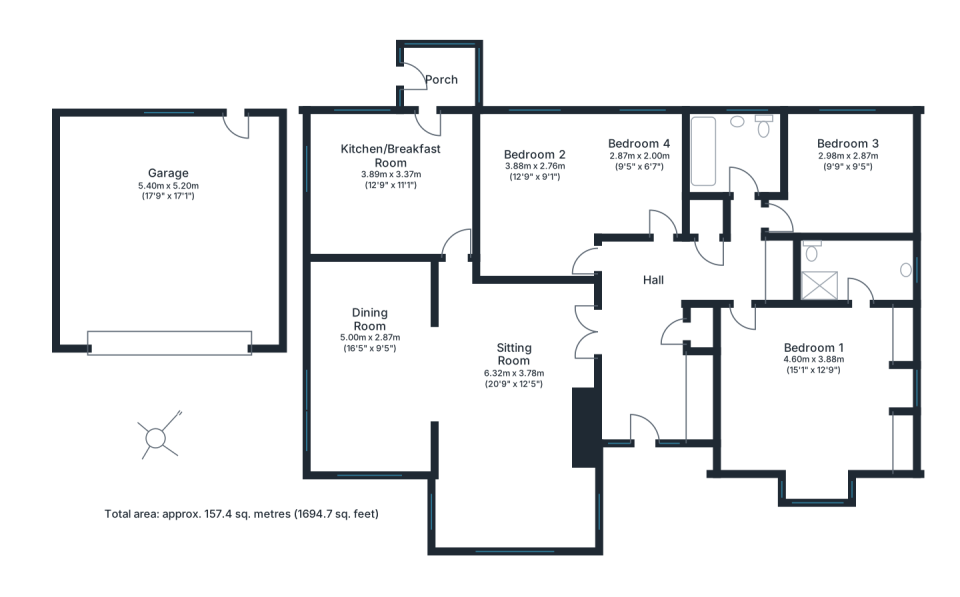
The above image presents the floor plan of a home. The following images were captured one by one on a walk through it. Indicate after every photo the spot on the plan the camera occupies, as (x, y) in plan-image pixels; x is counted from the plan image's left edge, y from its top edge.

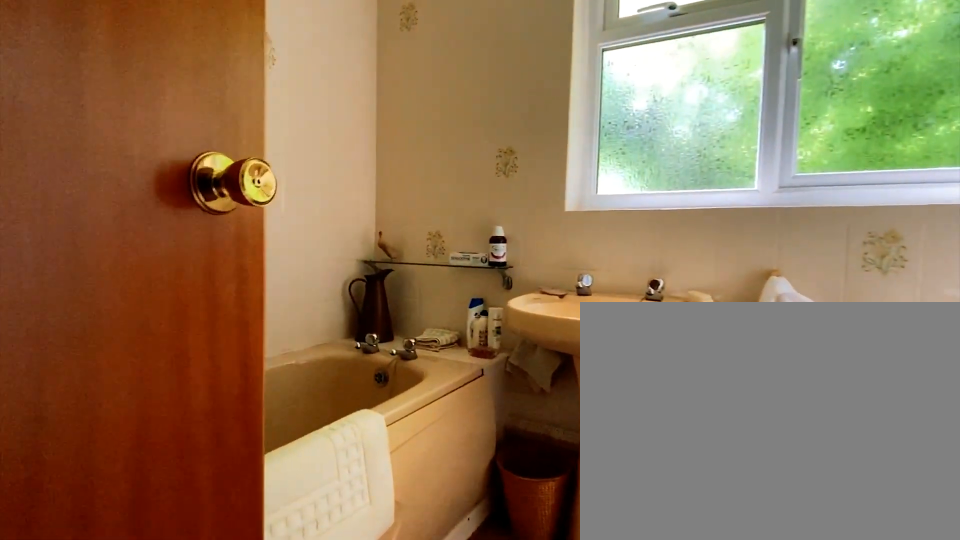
(745, 169)
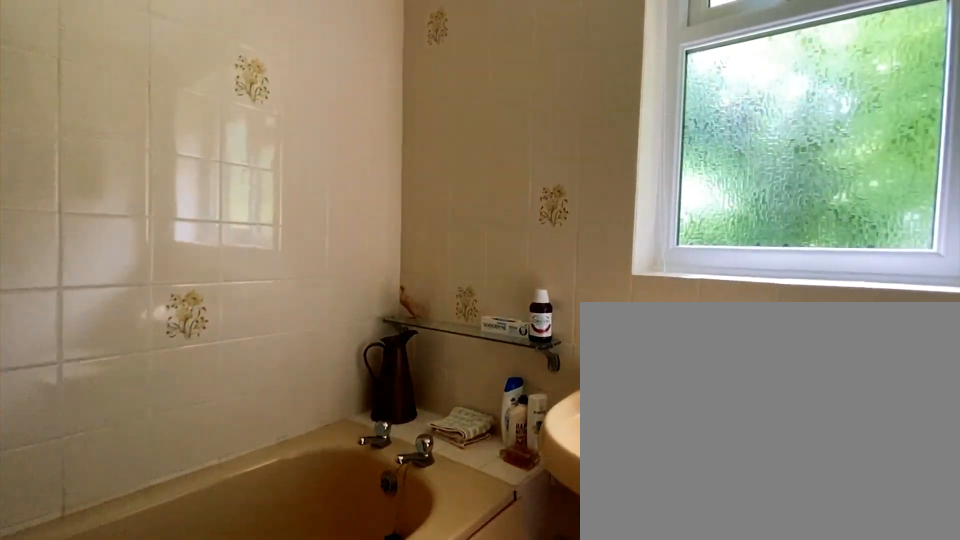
(745, 169)
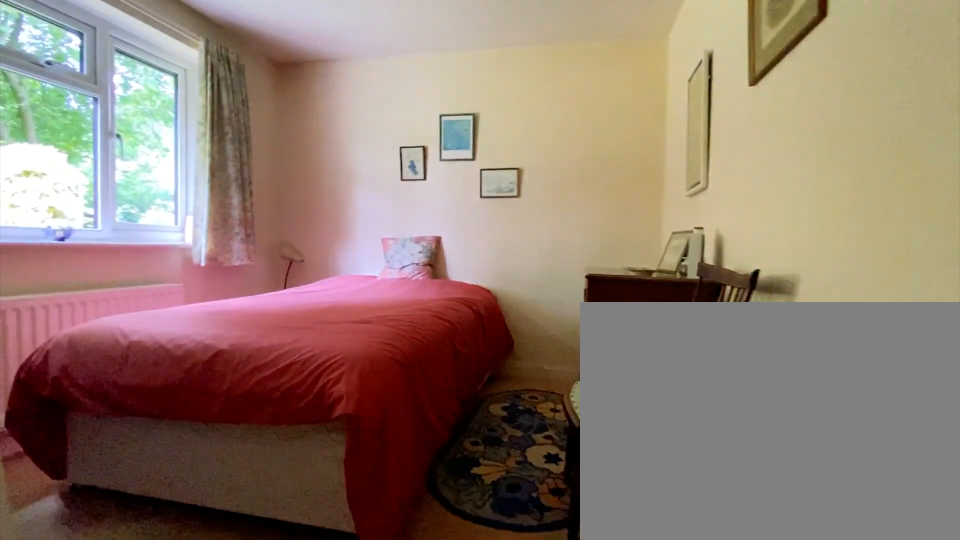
(803, 213)
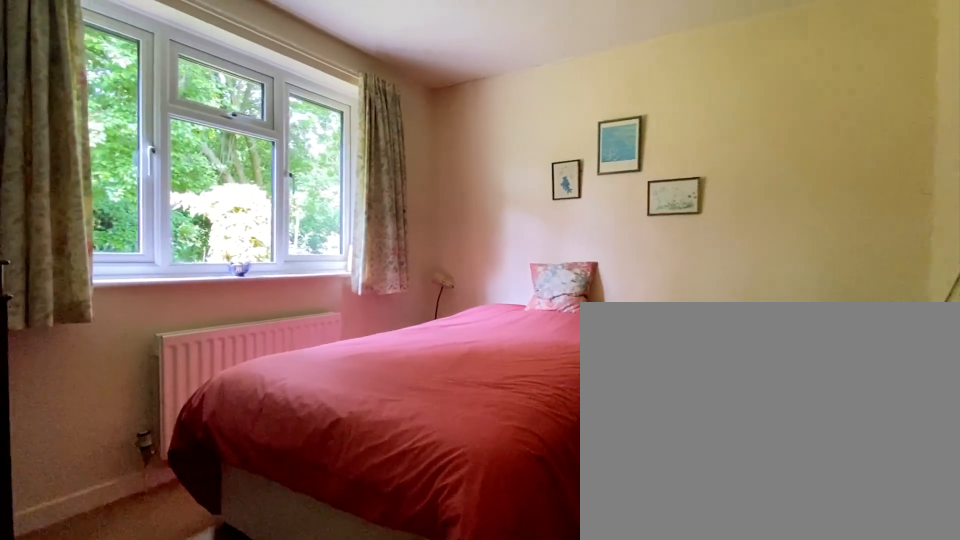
(835, 210)
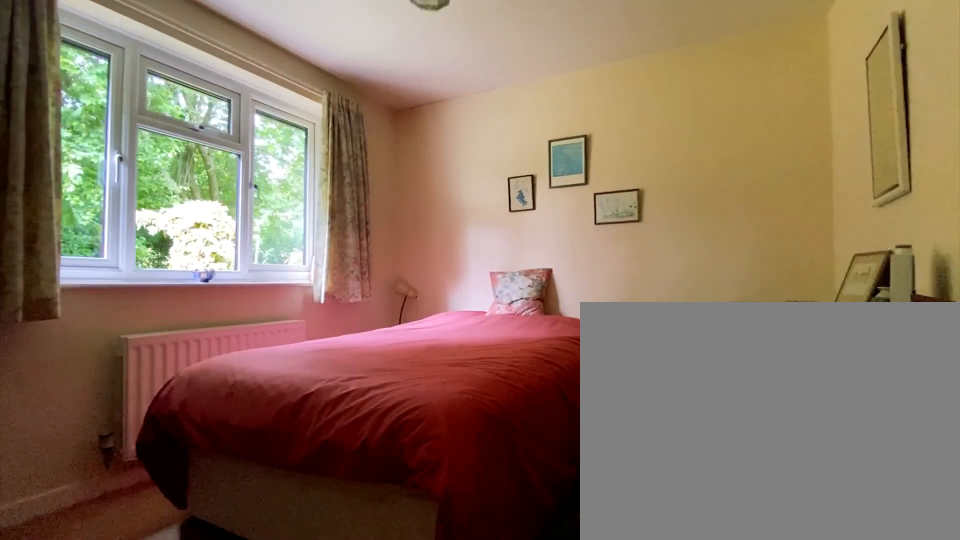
(796, 212)
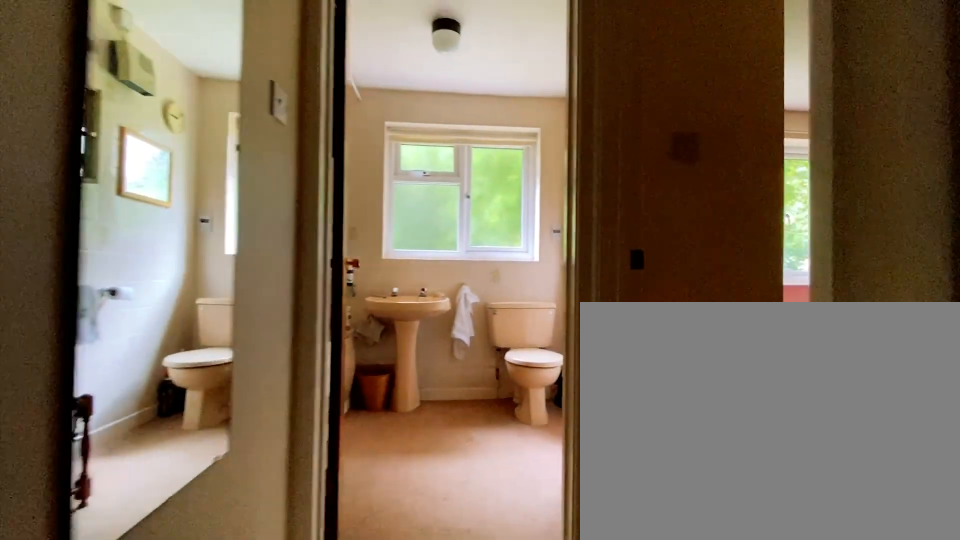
(746, 237)
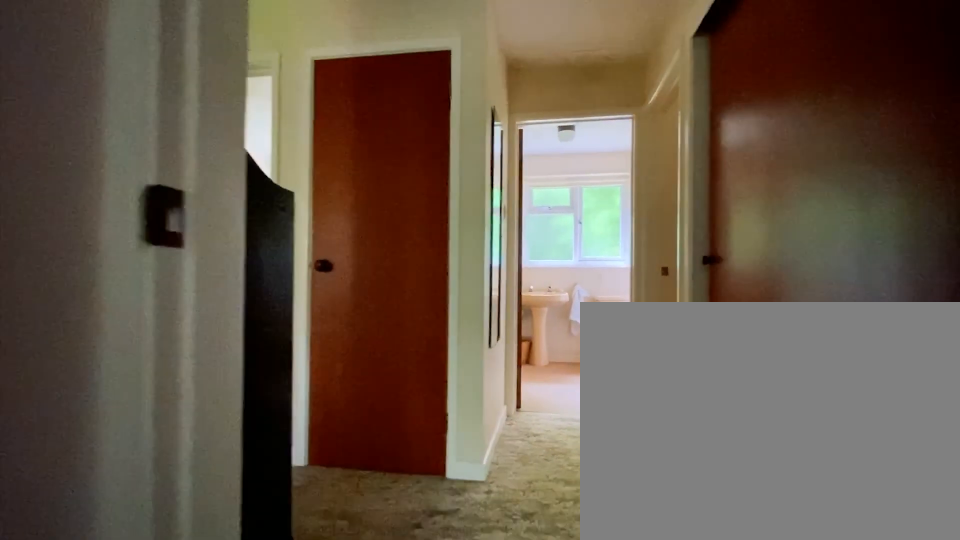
(745, 298)
